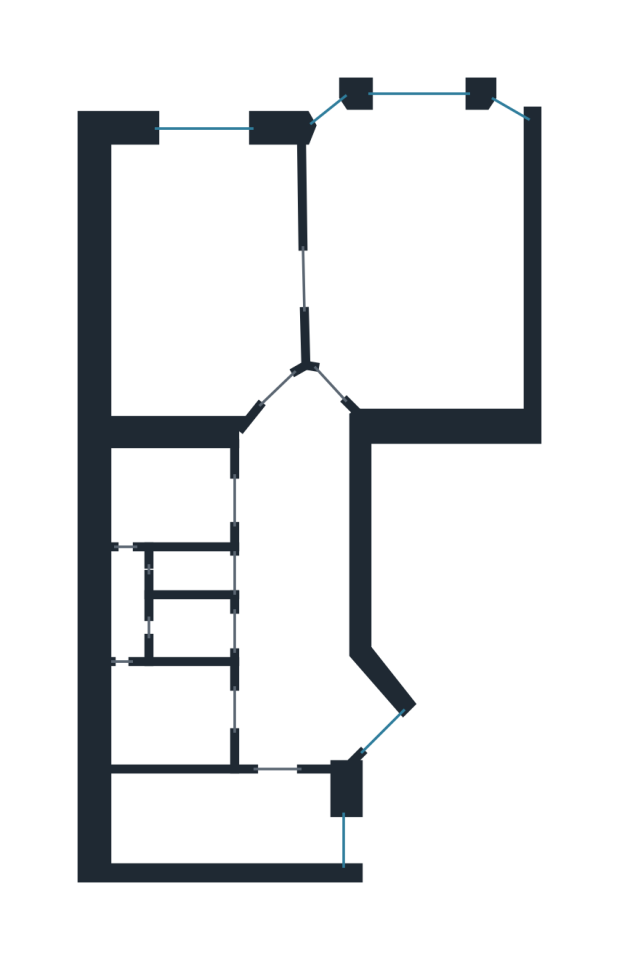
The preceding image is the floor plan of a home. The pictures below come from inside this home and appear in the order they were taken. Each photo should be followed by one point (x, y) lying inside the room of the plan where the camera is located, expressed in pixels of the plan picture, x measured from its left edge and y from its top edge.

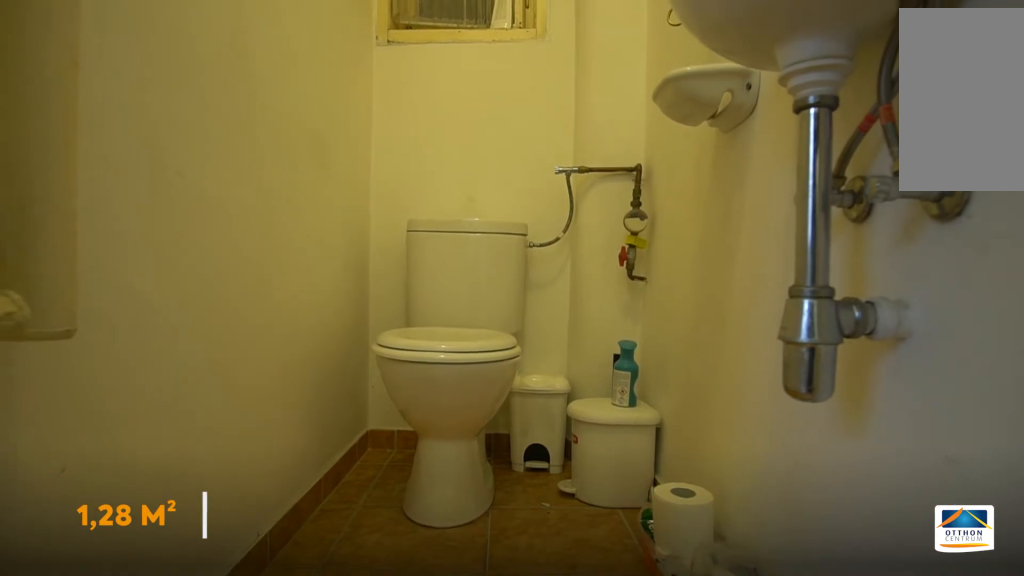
(173, 568)
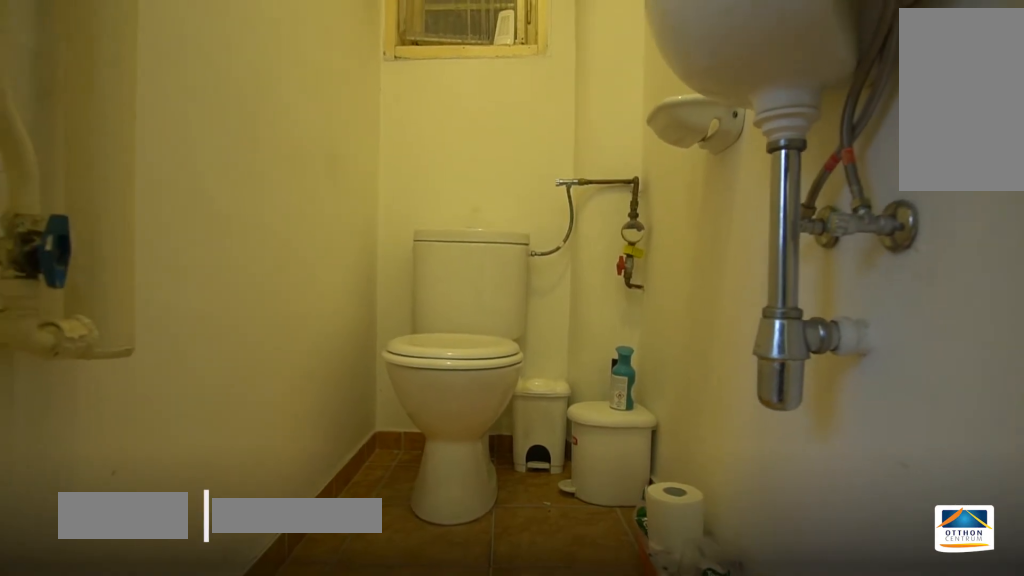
(174, 568)
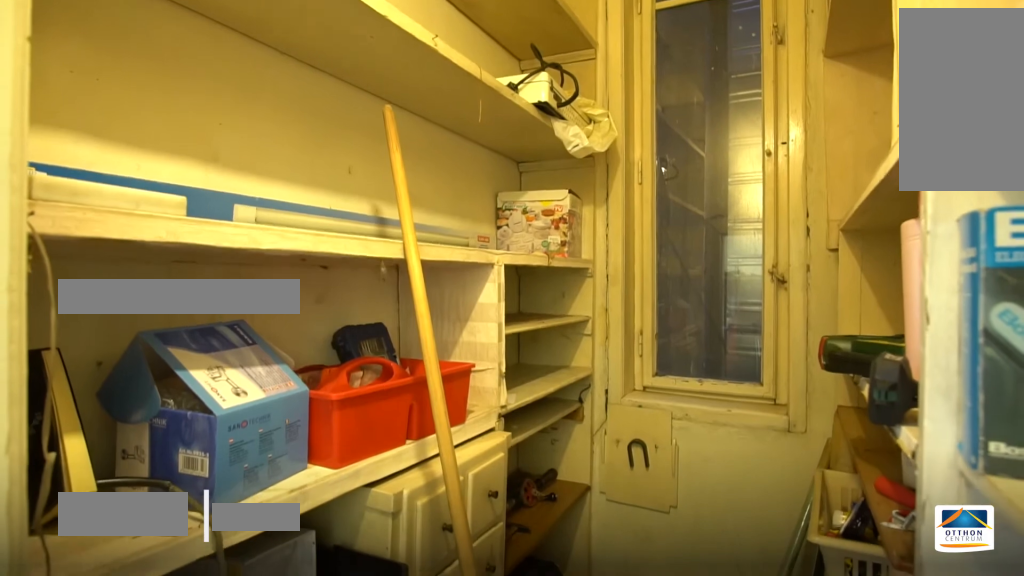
(174, 629)
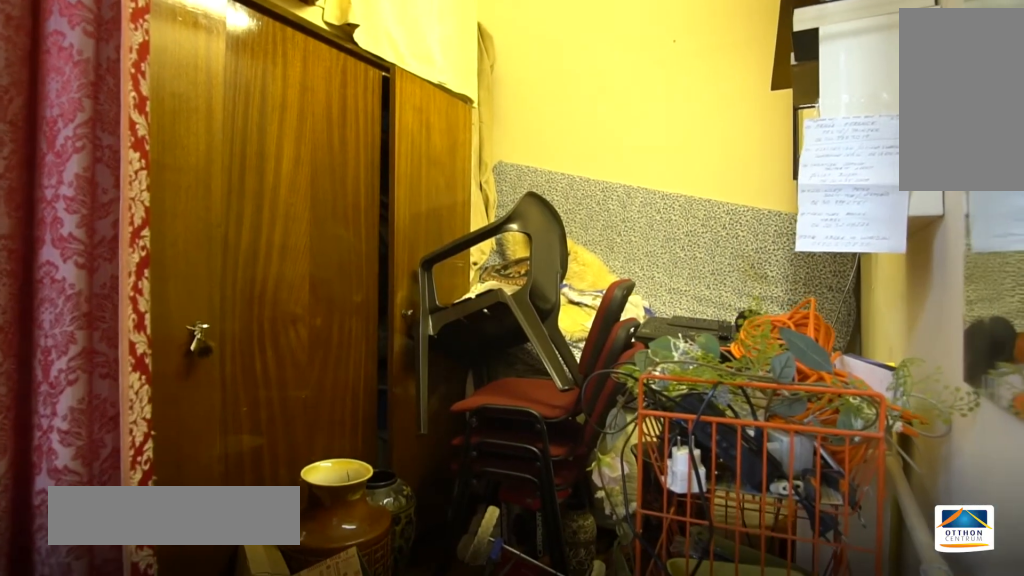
(175, 718)
